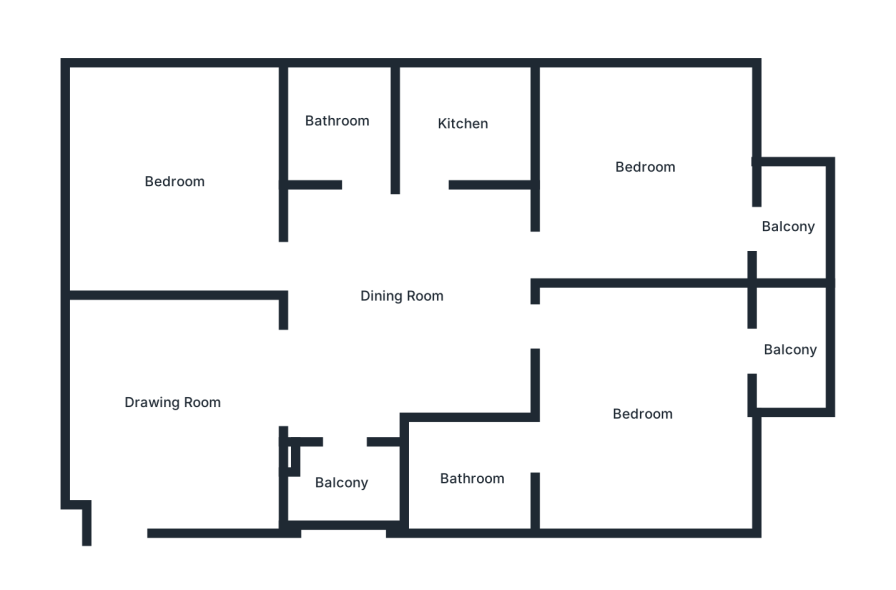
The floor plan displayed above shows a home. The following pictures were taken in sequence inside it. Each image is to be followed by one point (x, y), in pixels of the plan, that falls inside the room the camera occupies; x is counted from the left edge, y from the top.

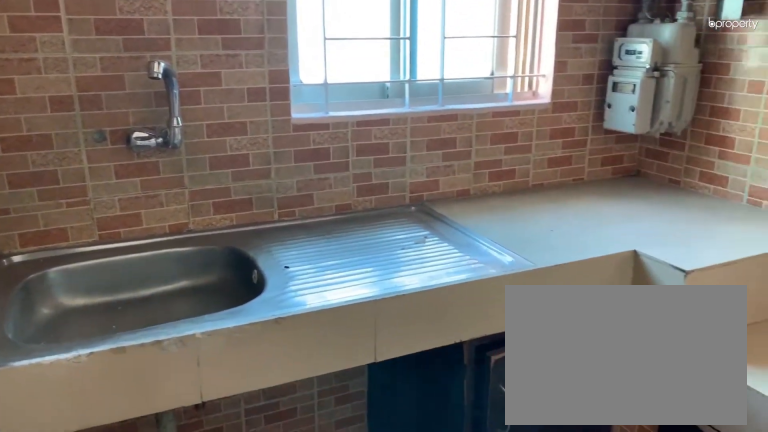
(459, 123)
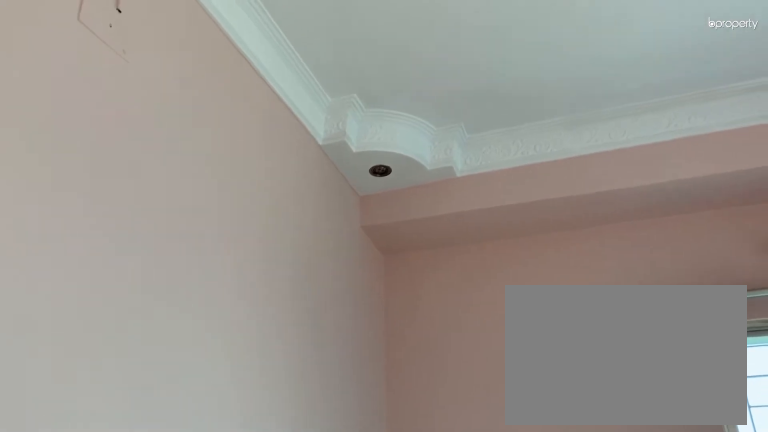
(646, 167)
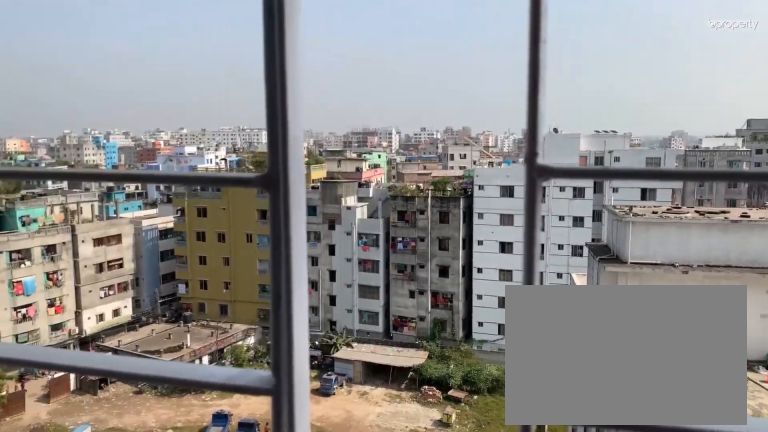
(789, 227)
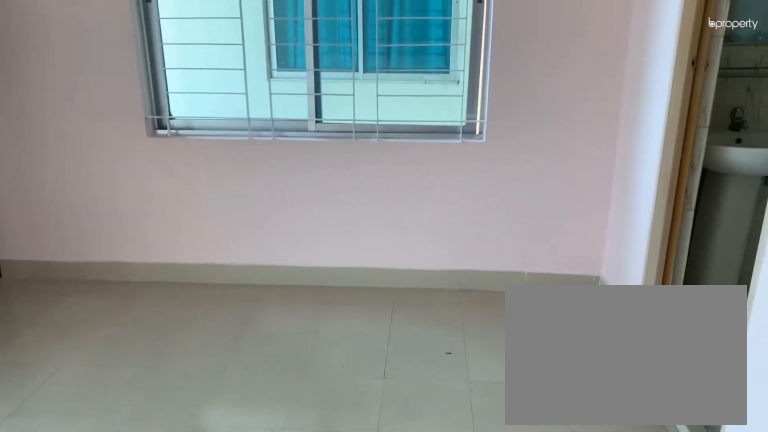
(643, 418)
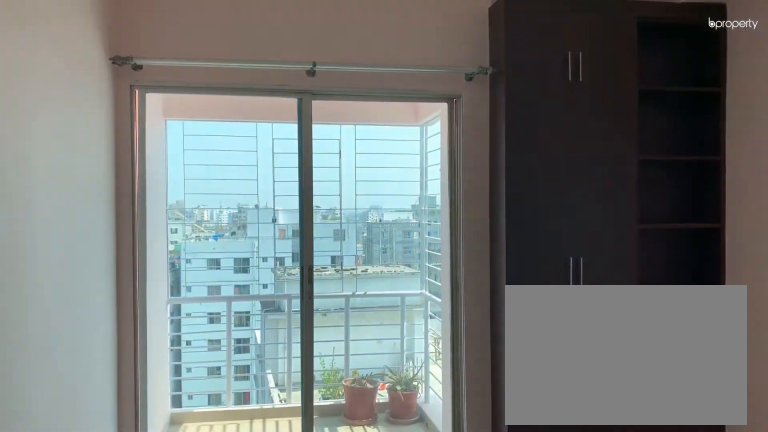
(643, 418)
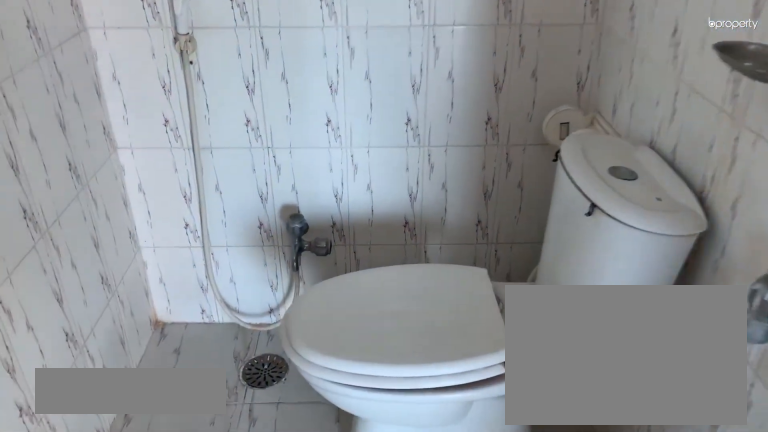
(467, 482)
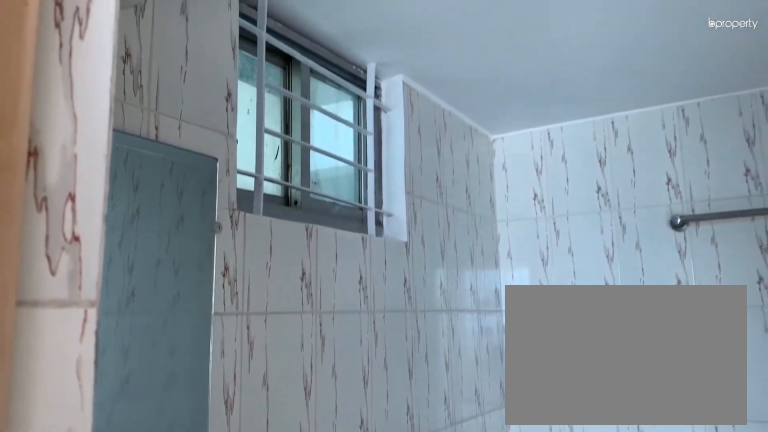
(467, 482)
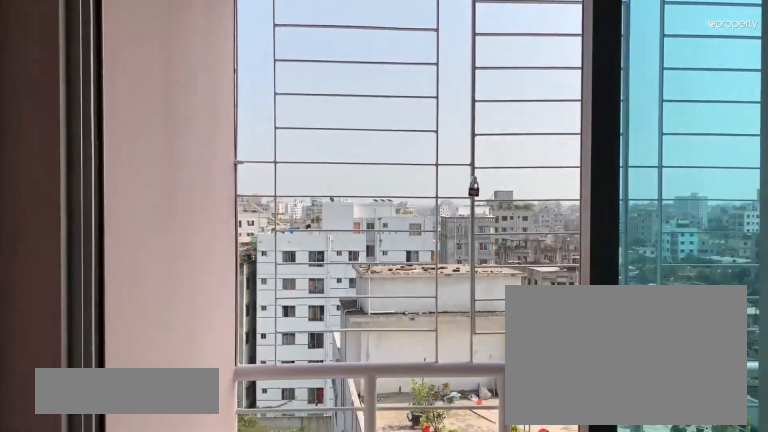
(793, 355)
